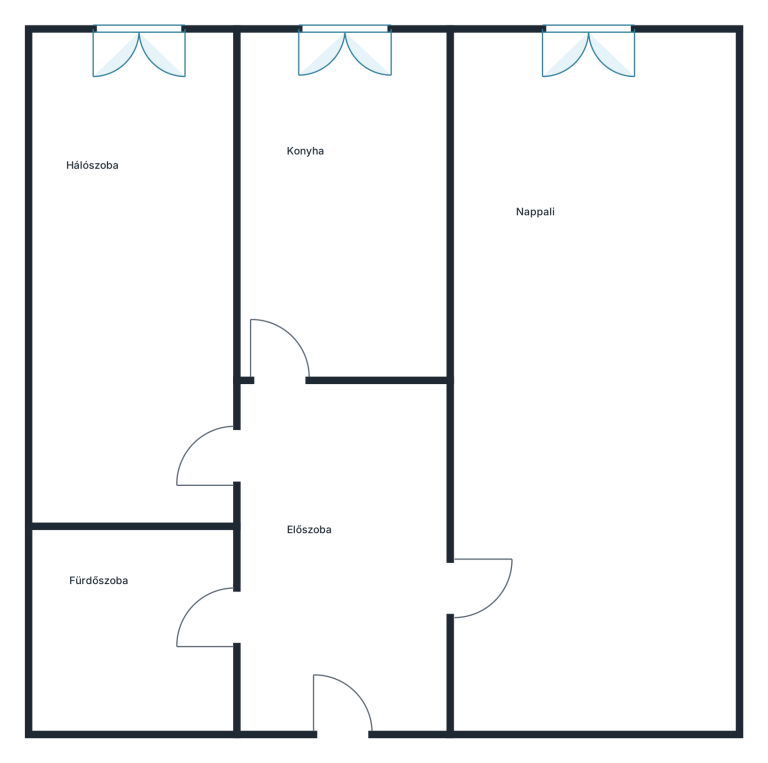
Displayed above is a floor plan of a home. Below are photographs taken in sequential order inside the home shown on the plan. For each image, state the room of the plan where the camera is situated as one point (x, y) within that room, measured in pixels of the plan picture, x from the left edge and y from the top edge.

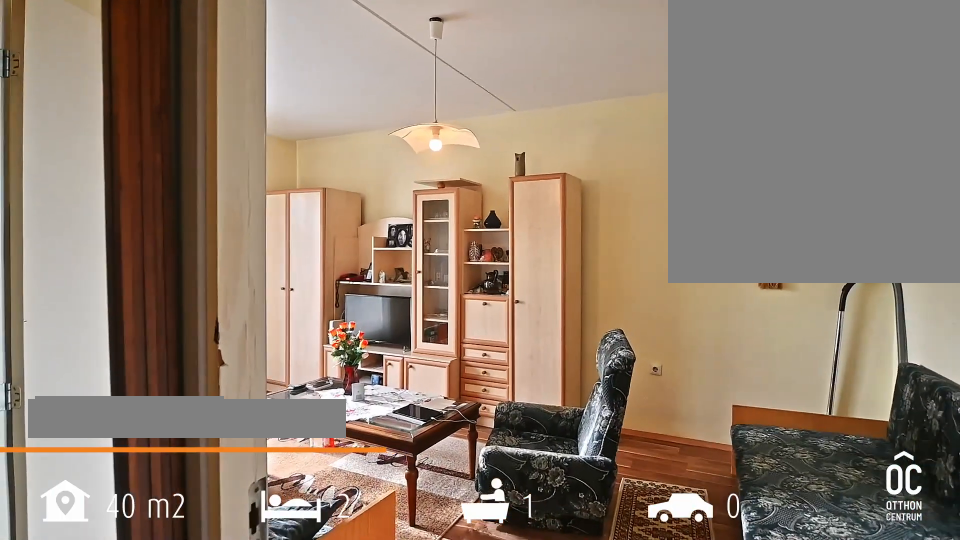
(591, 395)
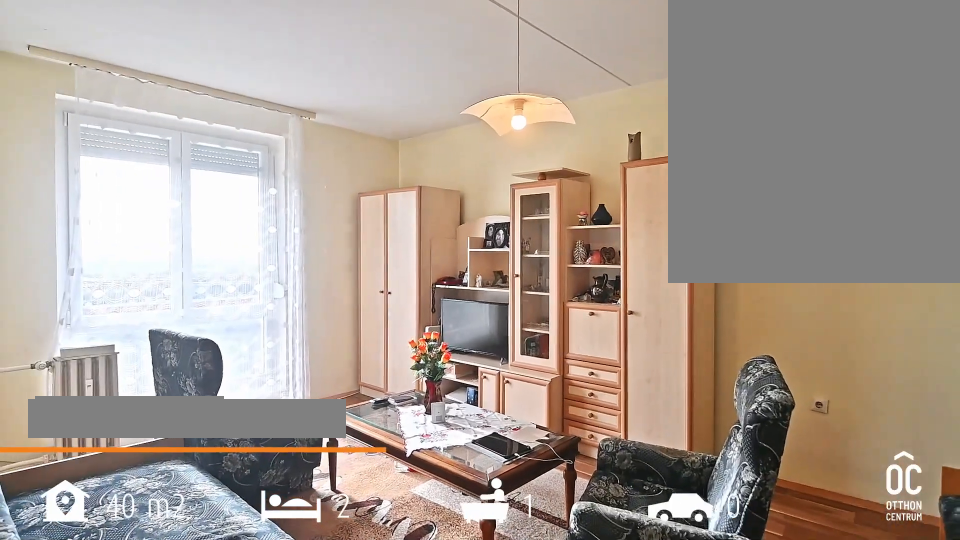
(591, 395)
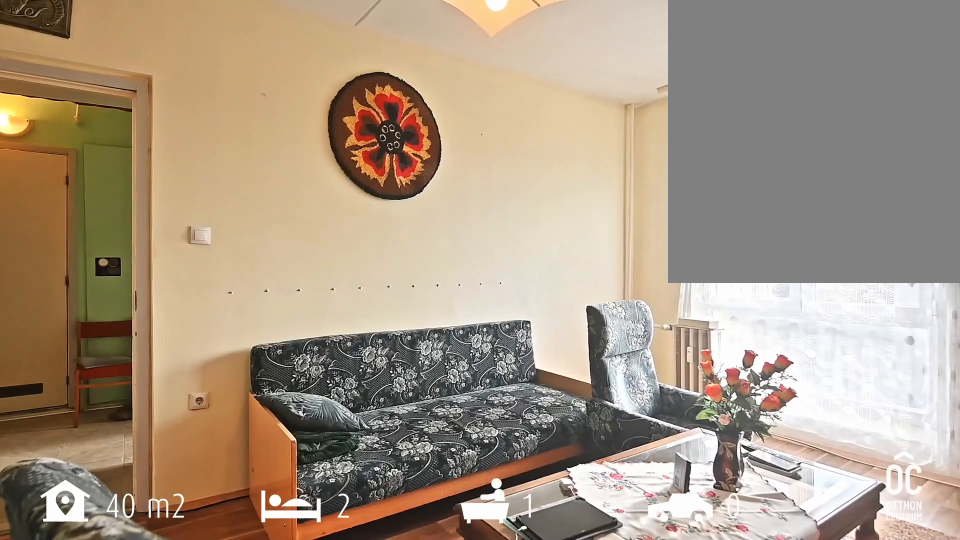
(591, 395)
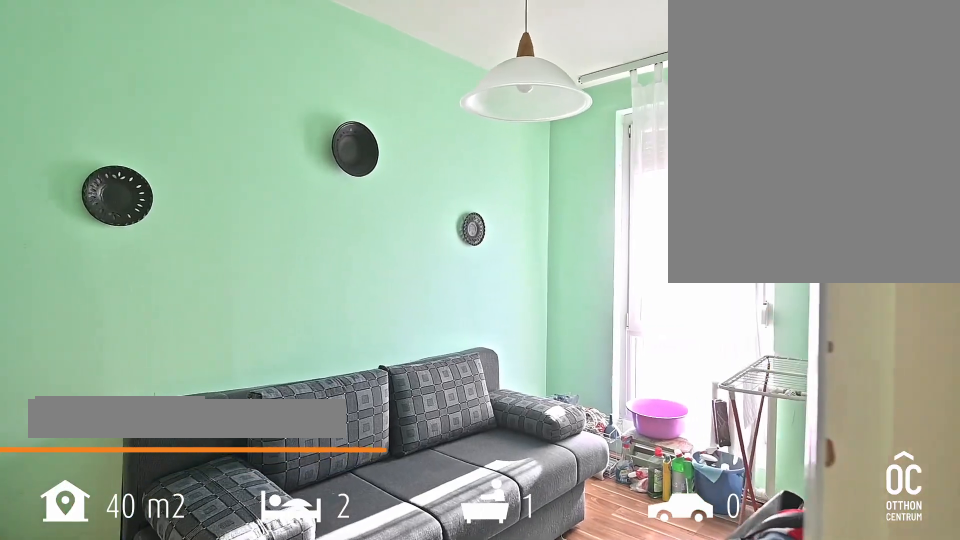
(131, 284)
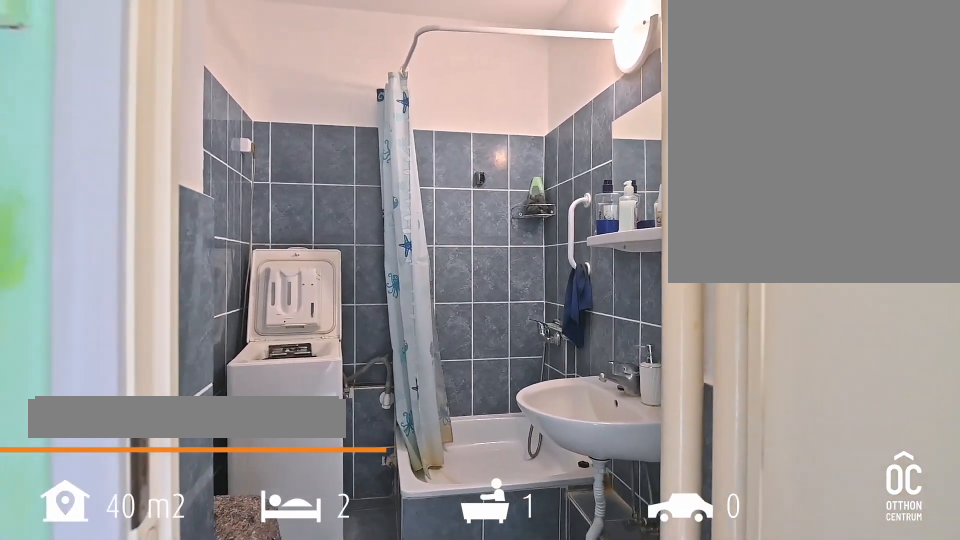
(127, 629)
